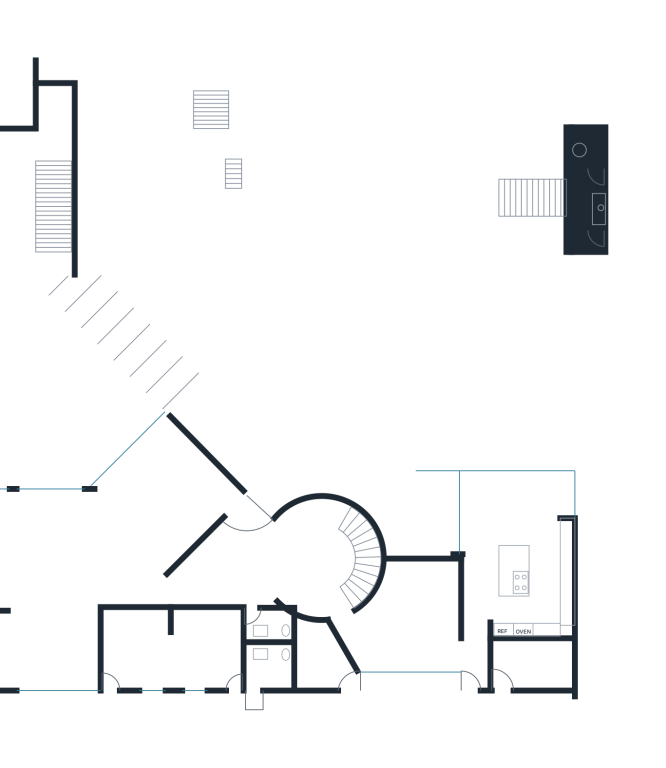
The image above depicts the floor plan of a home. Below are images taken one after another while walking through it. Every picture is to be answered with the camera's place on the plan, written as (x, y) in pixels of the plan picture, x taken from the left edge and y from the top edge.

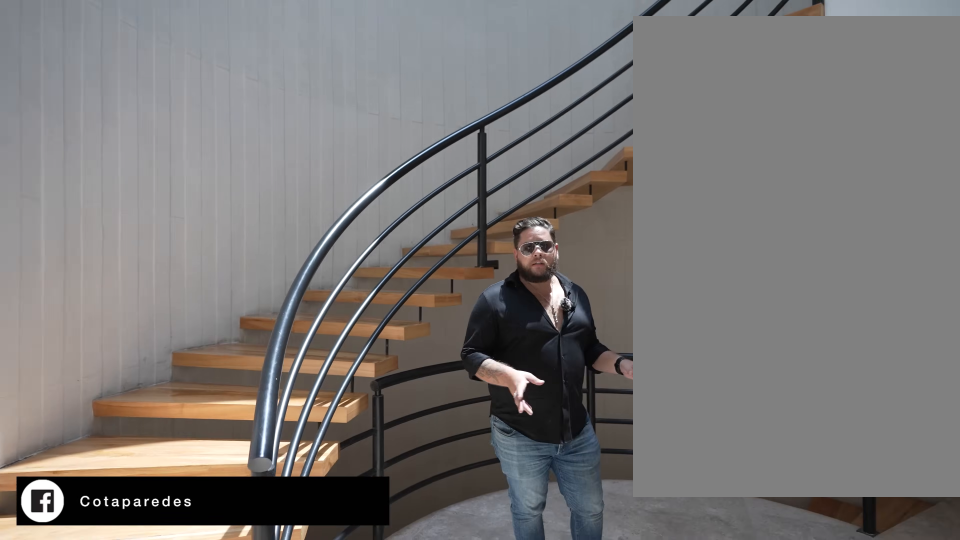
(308, 584)
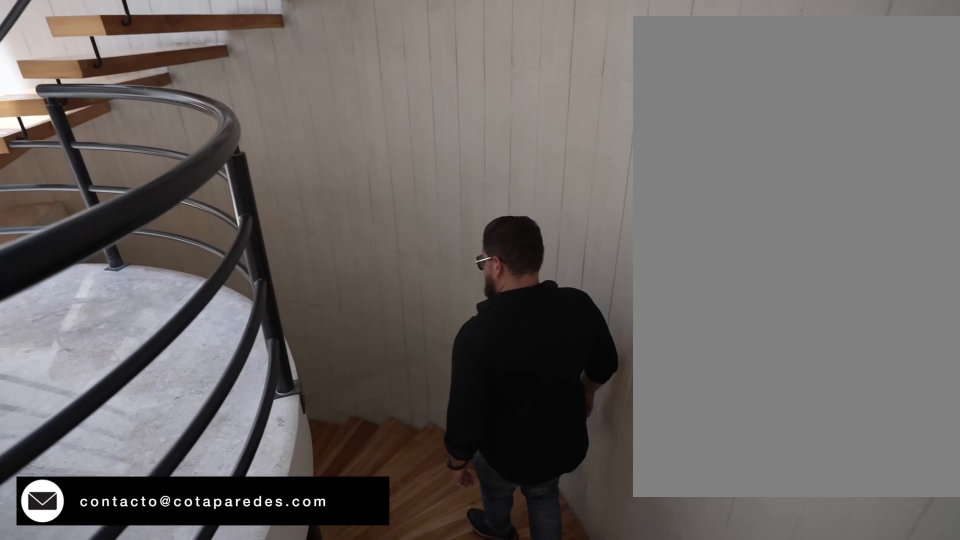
(344, 599)
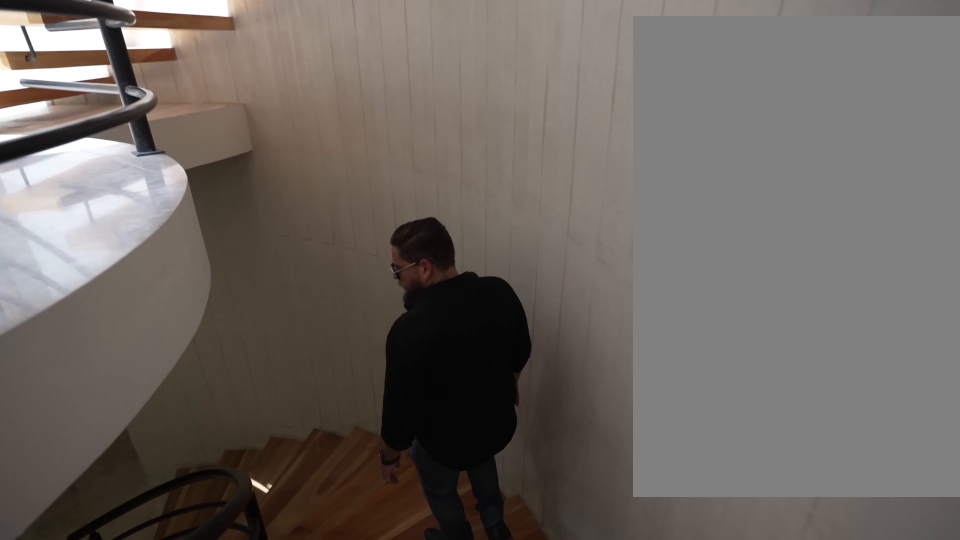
(359, 588)
